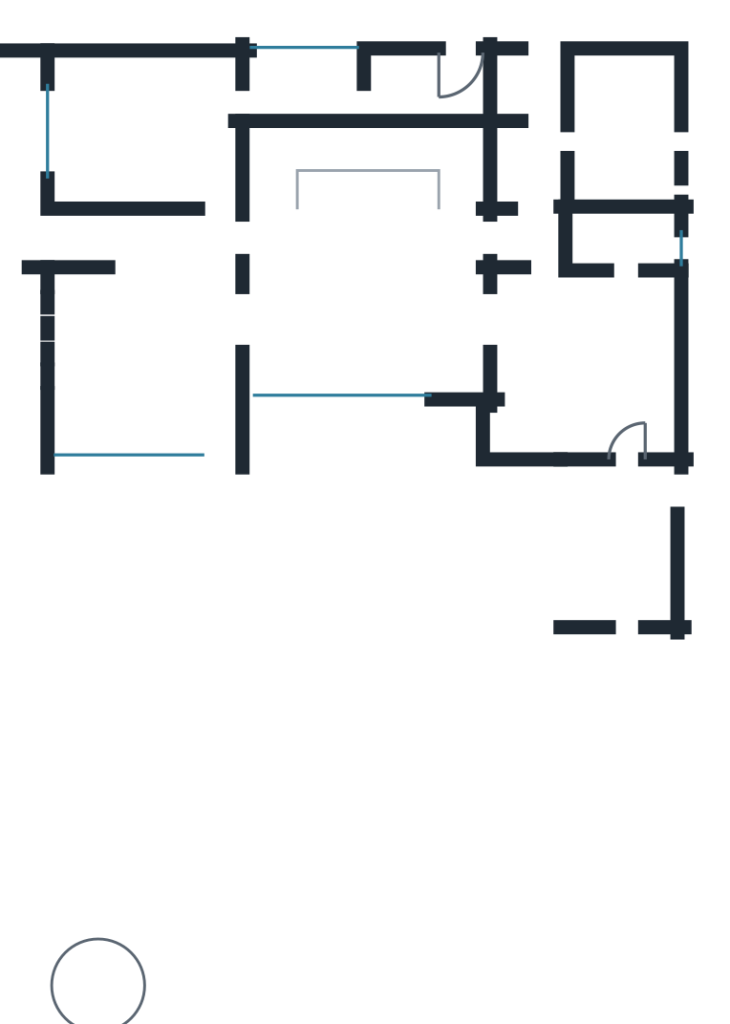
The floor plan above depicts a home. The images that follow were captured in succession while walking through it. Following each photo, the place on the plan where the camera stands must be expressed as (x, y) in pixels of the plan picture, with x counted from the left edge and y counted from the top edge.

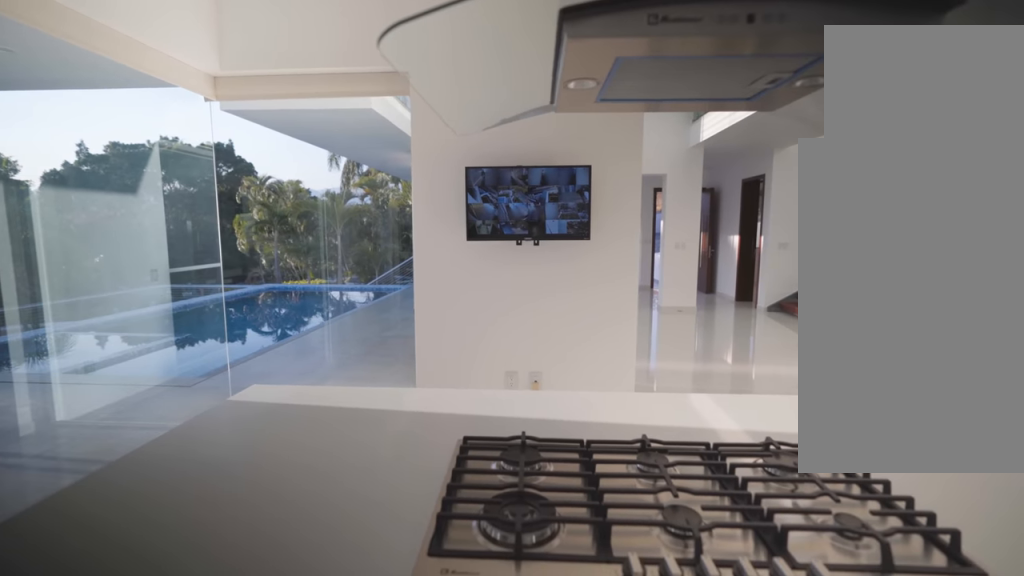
(624, 370)
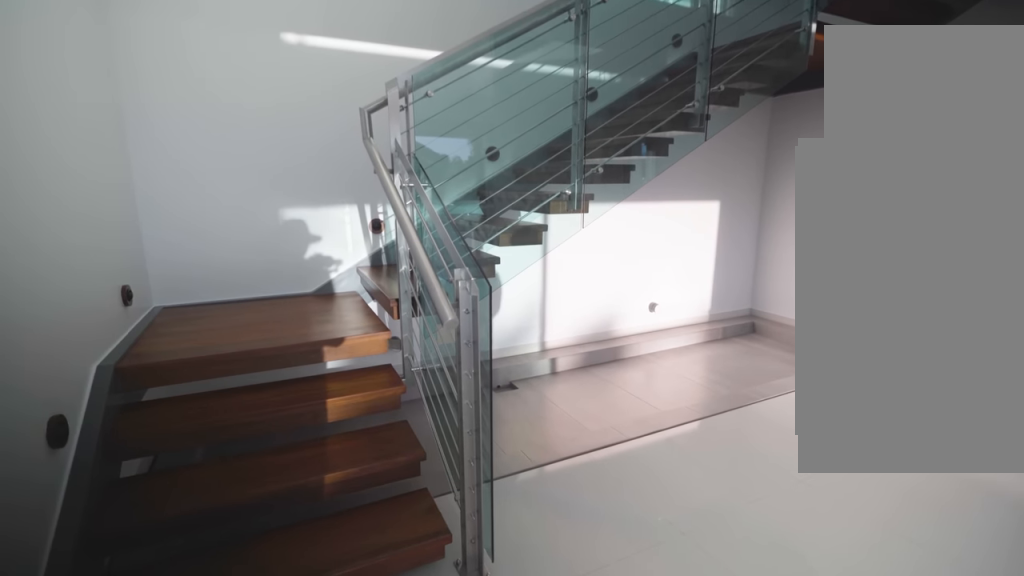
(276, 212)
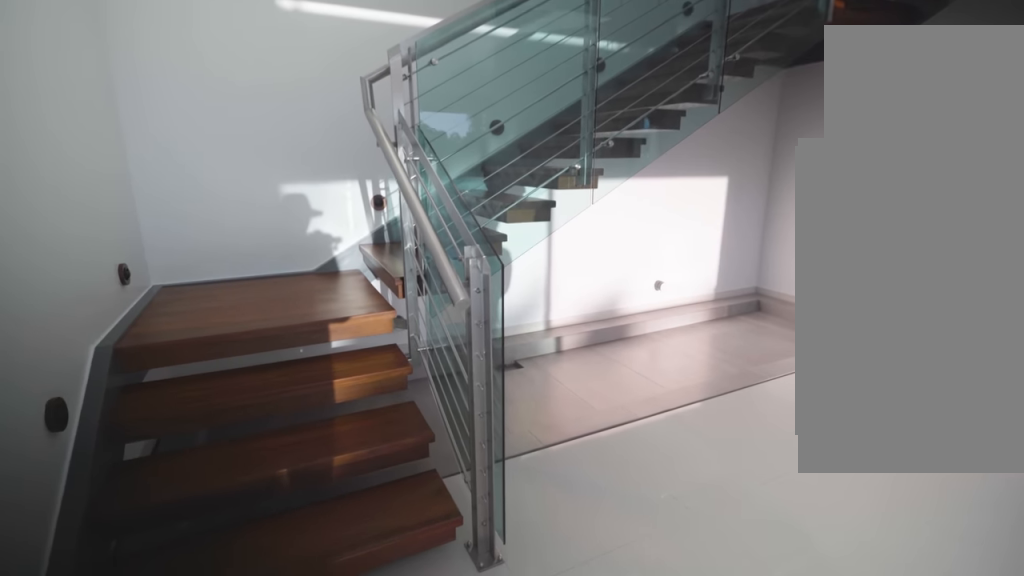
(277, 211)
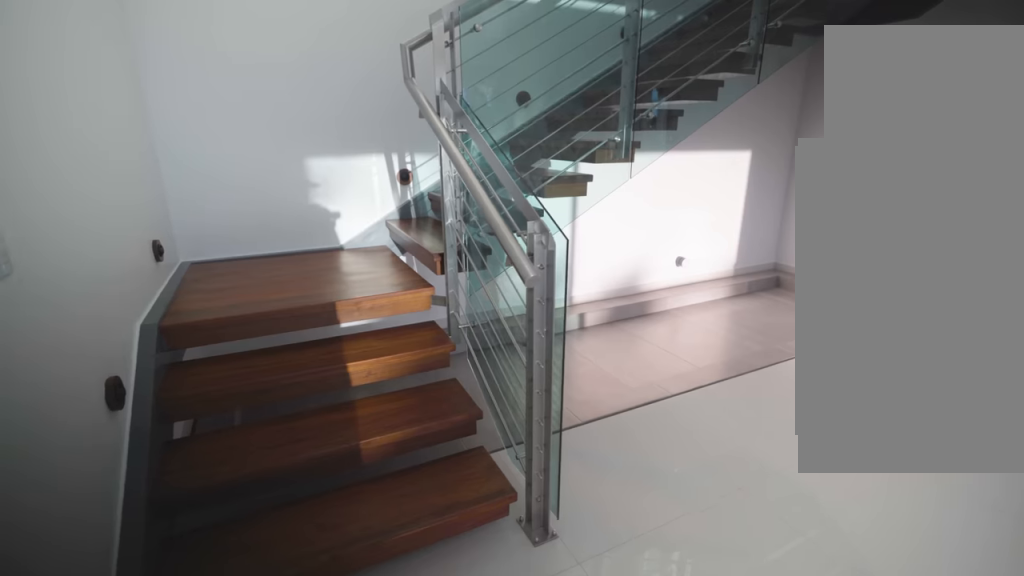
(277, 210)
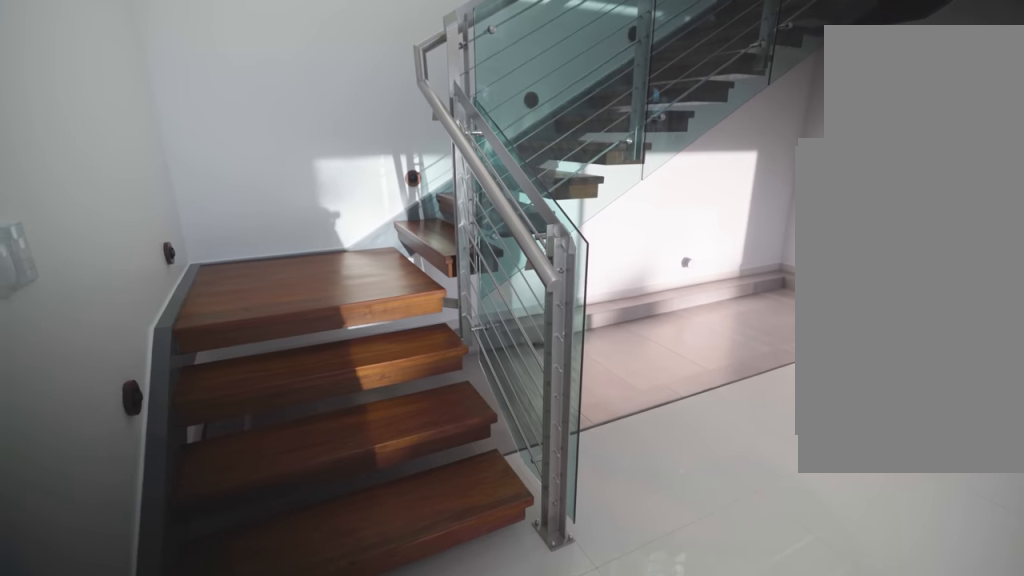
(277, 210)
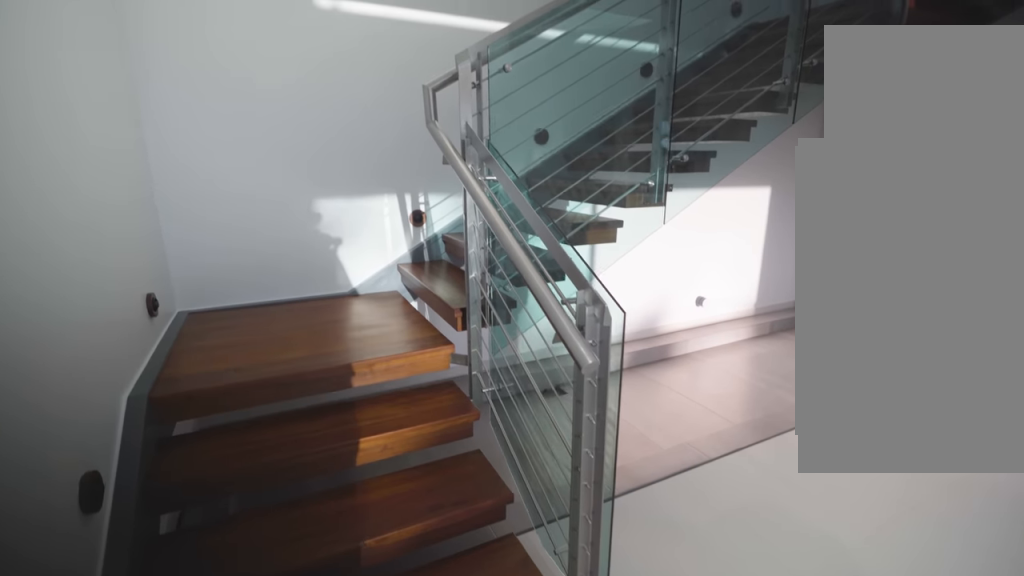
(277, 210)
